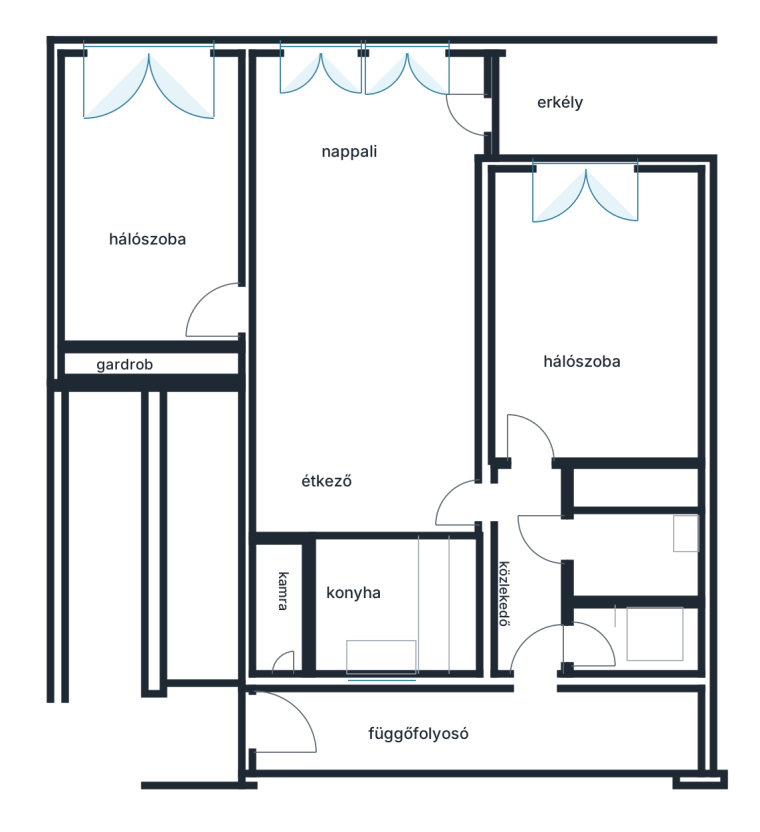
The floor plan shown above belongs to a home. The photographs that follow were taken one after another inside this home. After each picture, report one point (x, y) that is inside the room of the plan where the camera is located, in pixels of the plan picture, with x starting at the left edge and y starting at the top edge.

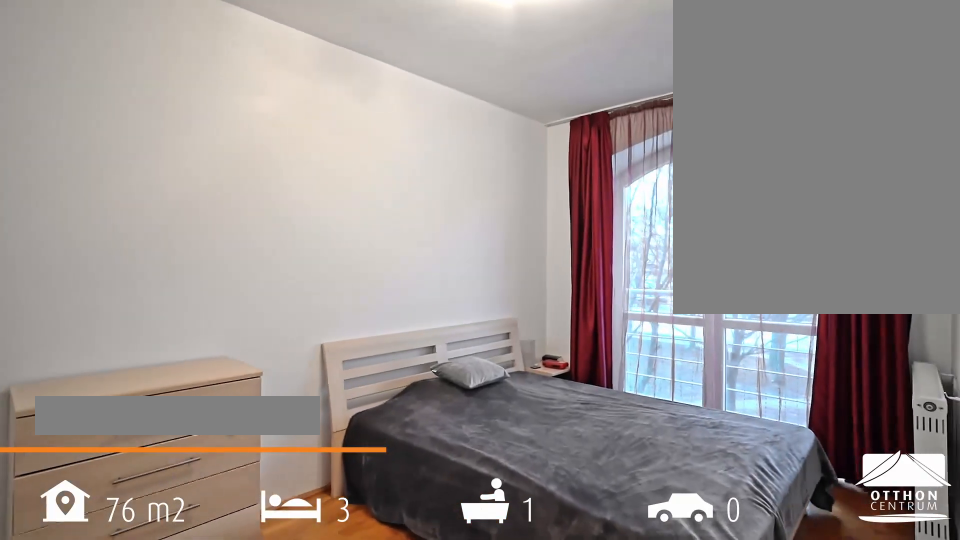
(147, 212)
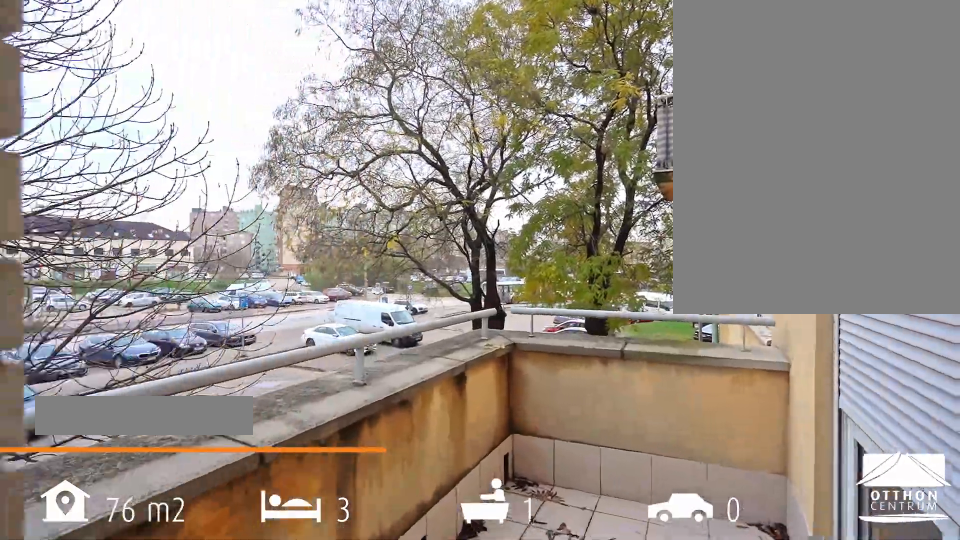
(602, 95)
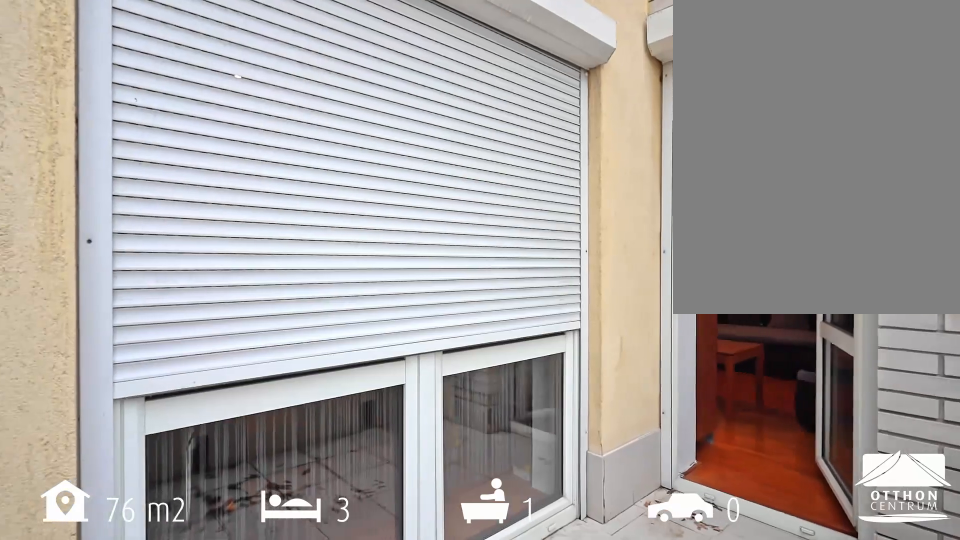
(602, 95)
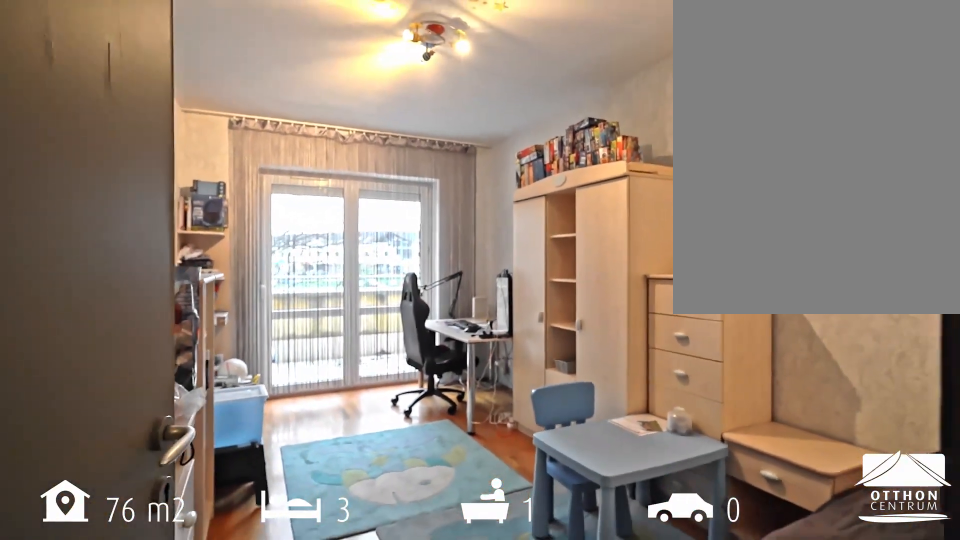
(593, 305)
